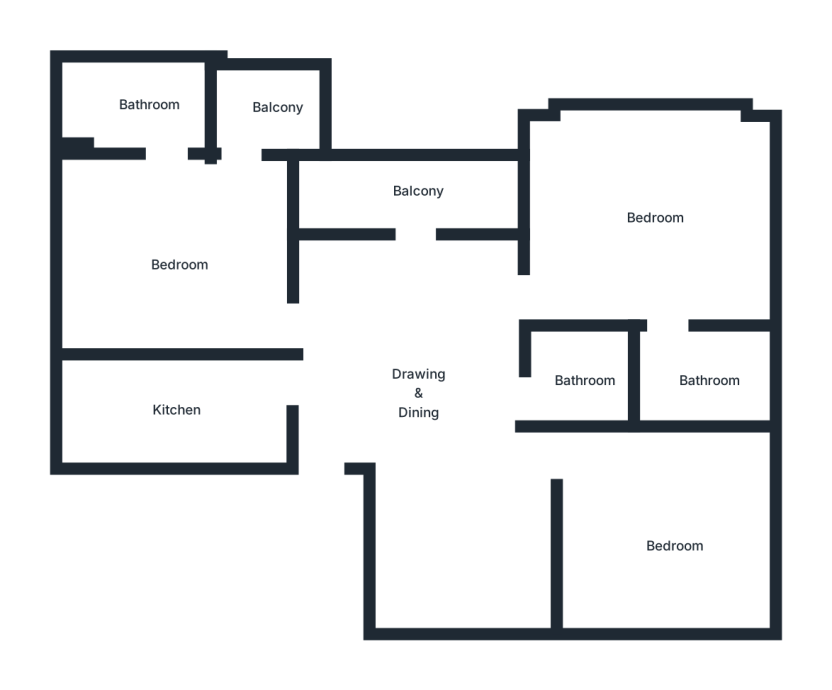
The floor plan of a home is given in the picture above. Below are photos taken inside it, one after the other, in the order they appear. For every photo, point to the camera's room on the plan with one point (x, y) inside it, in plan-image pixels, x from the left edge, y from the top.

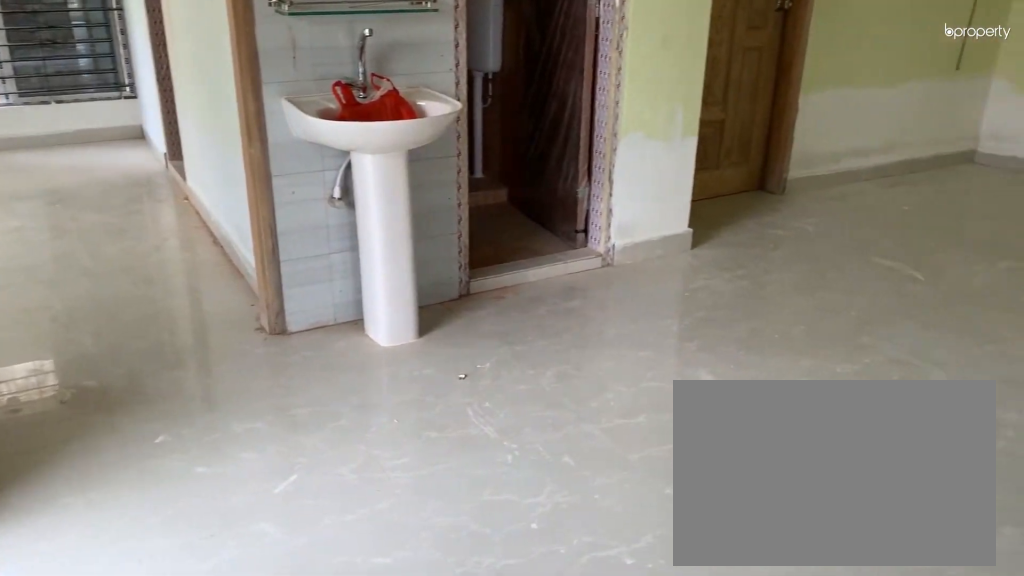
(420, 406)
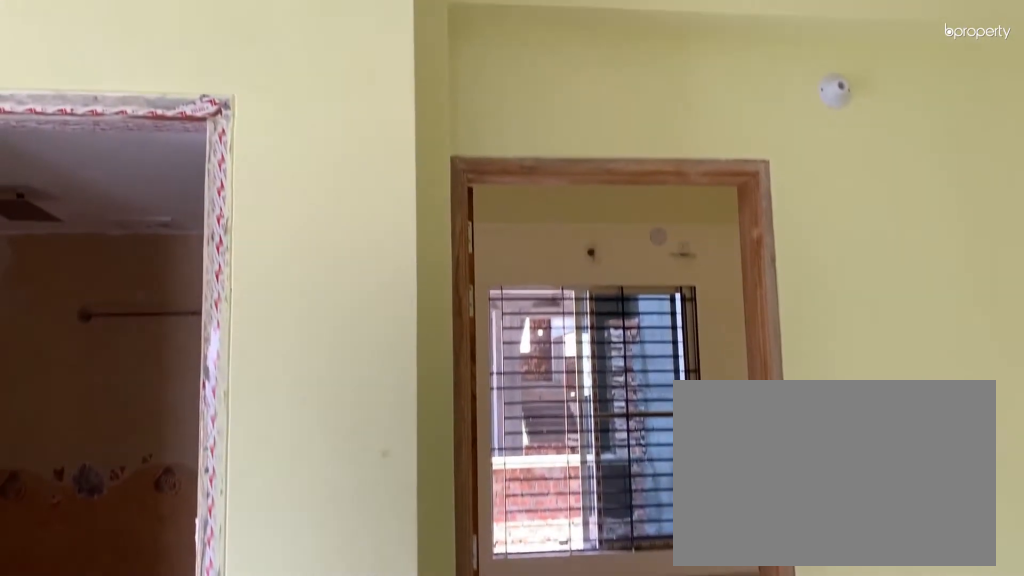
(461, 552)
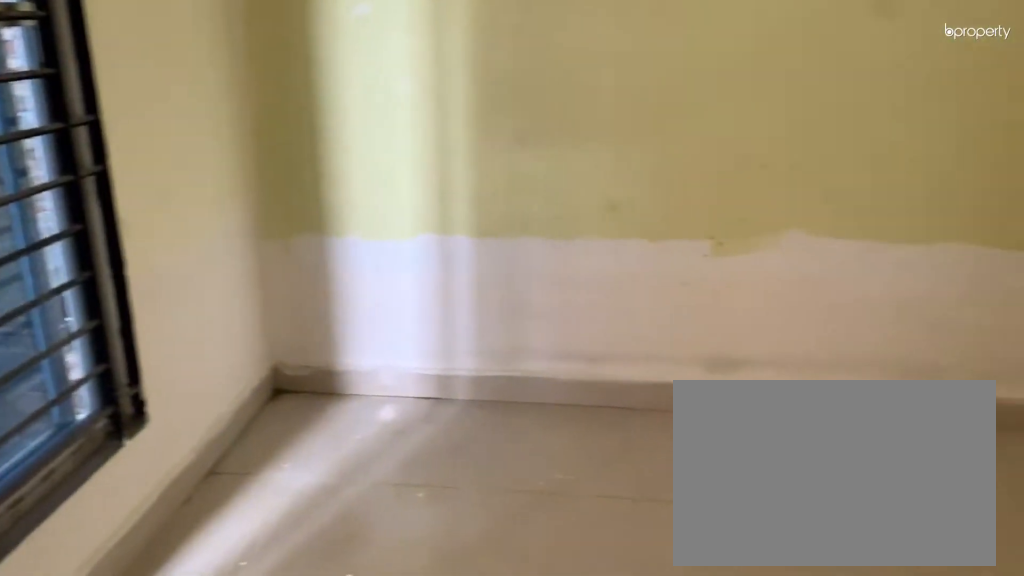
(671, 543)
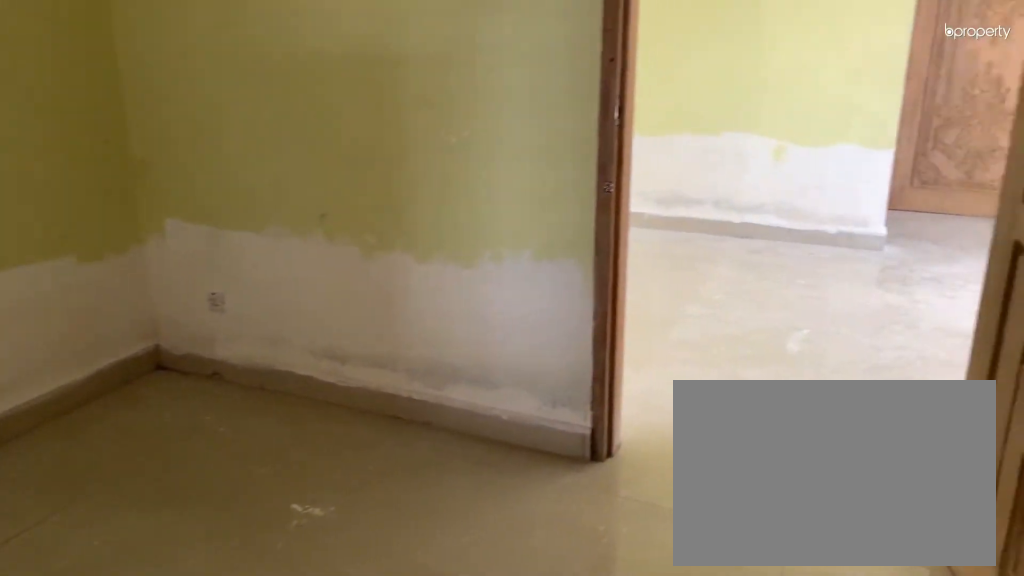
(671, 543)
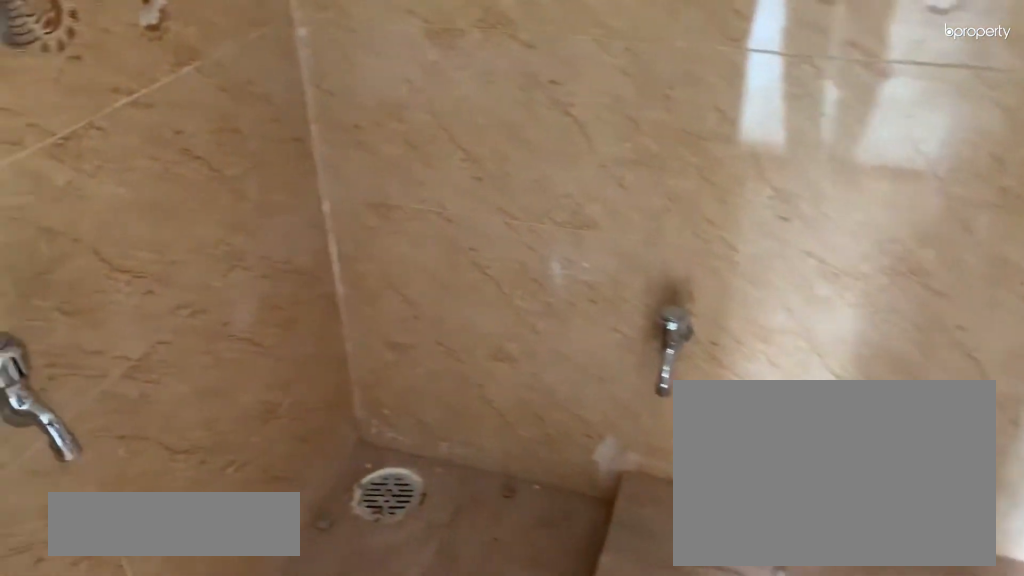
(586, 379)
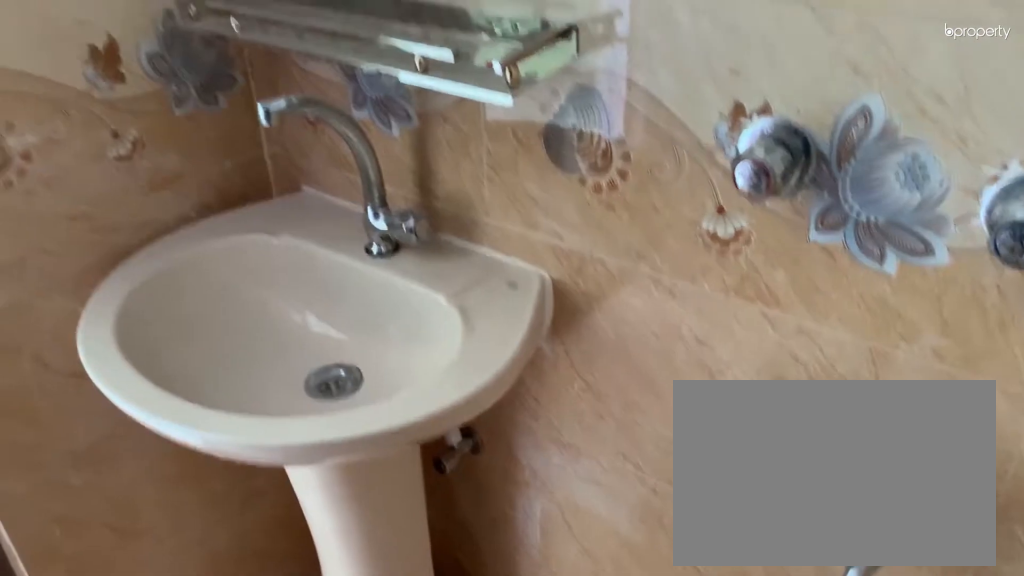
(586, 379)
